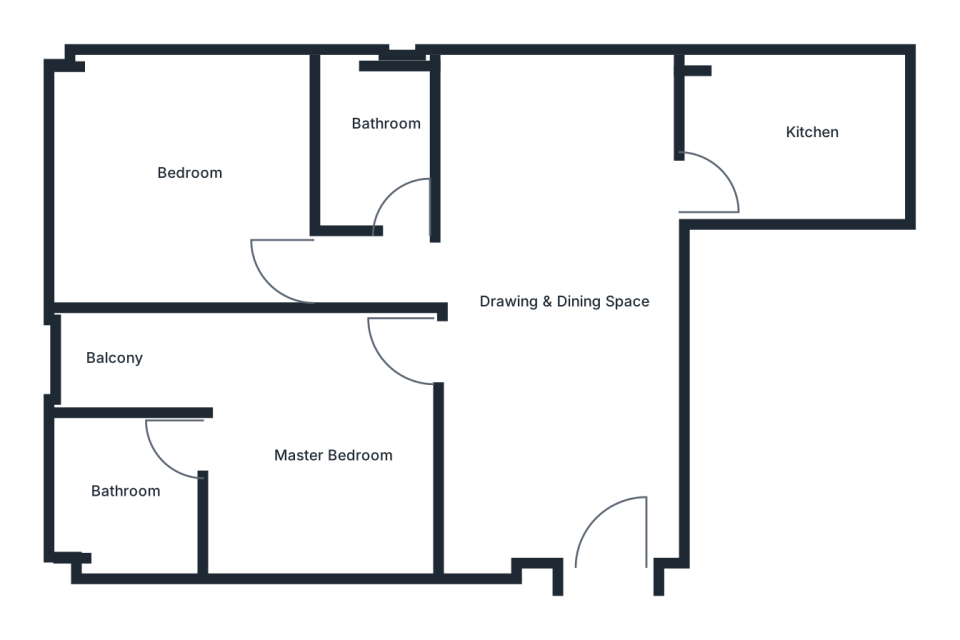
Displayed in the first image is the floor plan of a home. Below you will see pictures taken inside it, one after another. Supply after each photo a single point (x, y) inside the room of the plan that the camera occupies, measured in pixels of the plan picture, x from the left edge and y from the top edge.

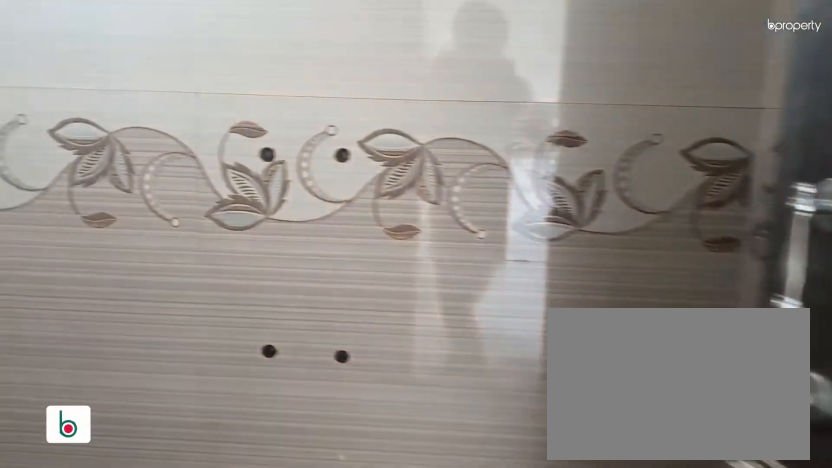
(129, 492)
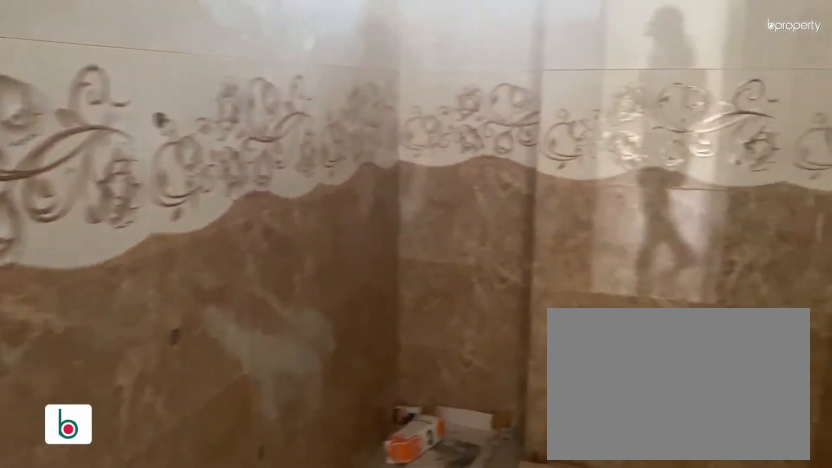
(396, 218)
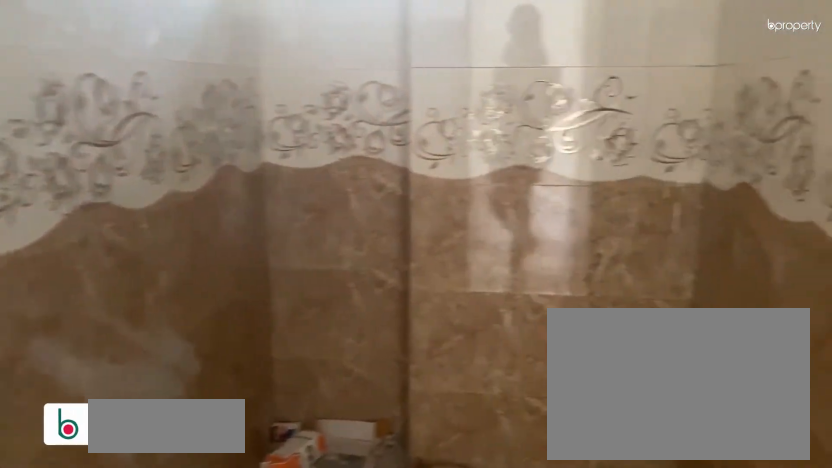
(396, 218)
